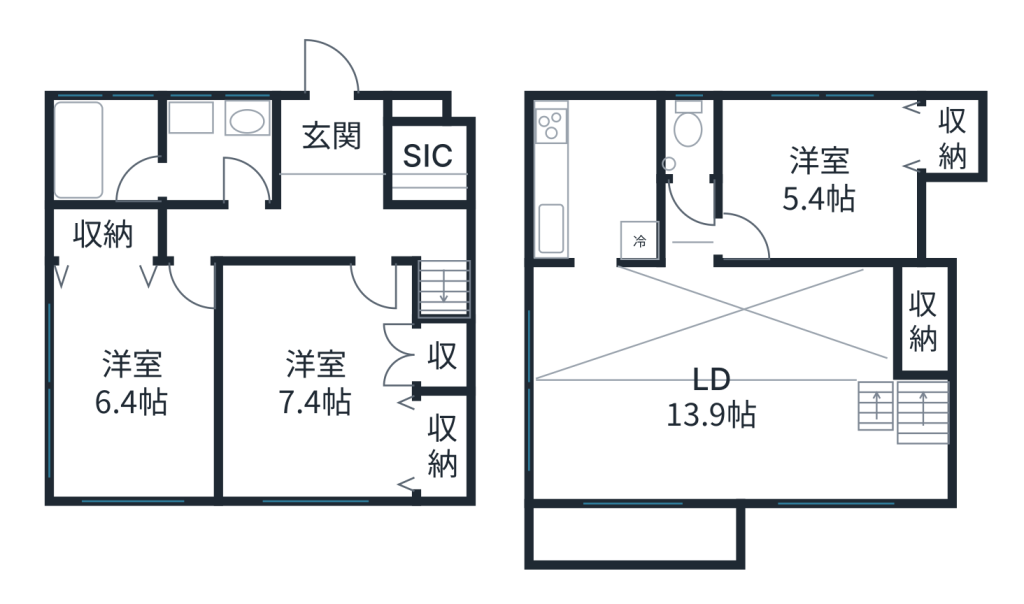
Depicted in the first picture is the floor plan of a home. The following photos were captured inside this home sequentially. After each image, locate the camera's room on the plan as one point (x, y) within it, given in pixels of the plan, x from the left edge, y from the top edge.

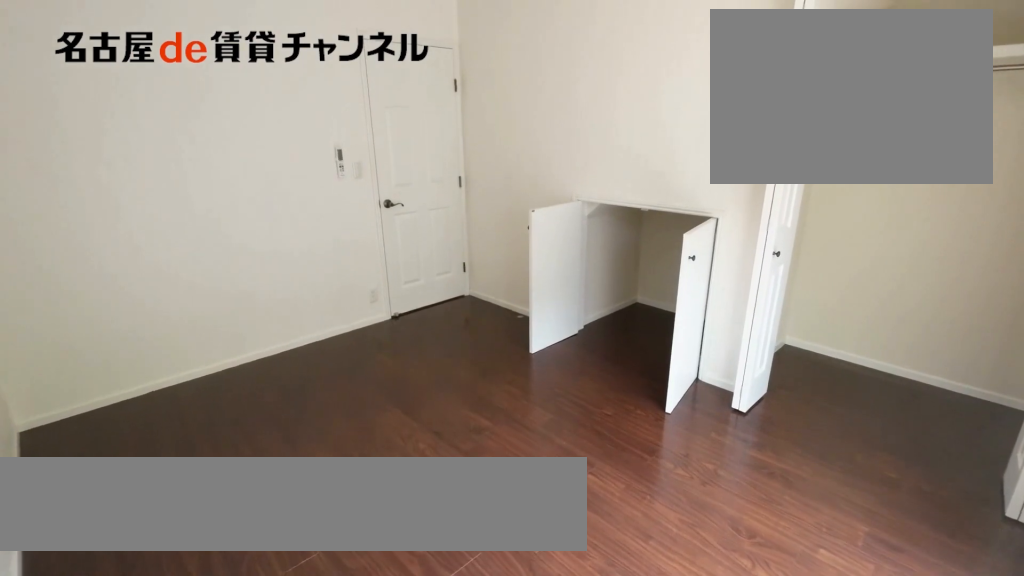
(338, 388)
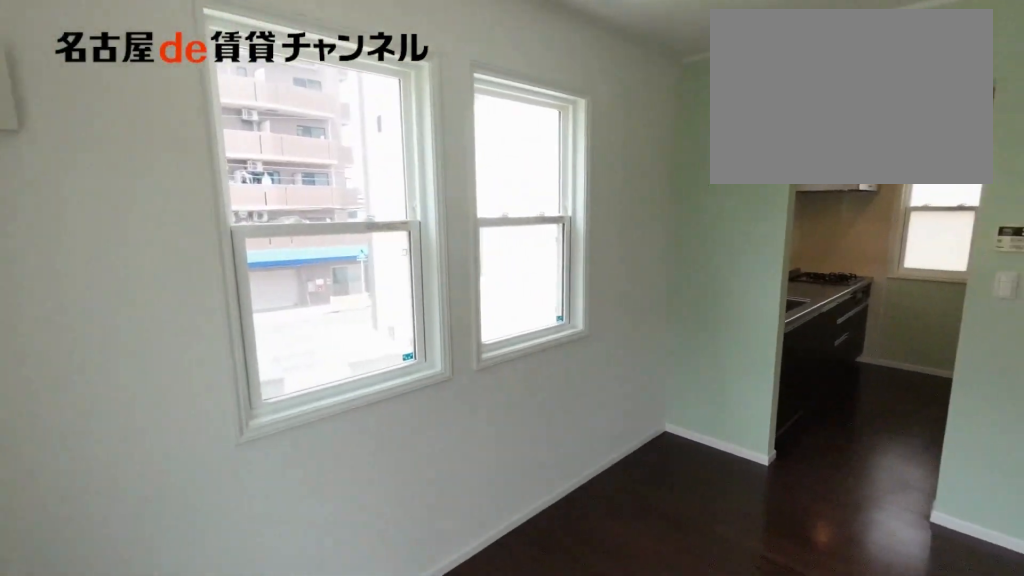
(740, 386)
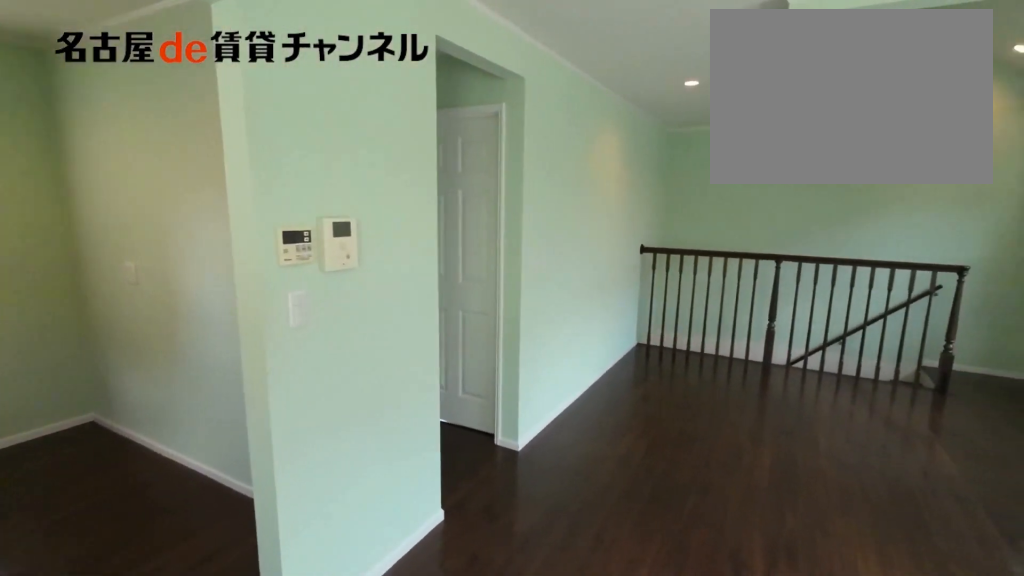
(740, 386)
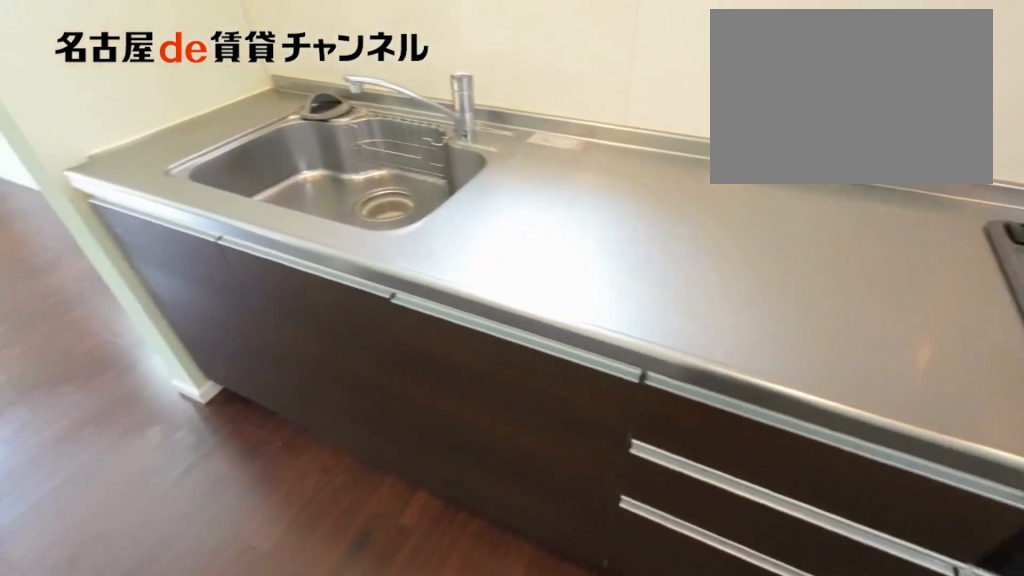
(593, 180)
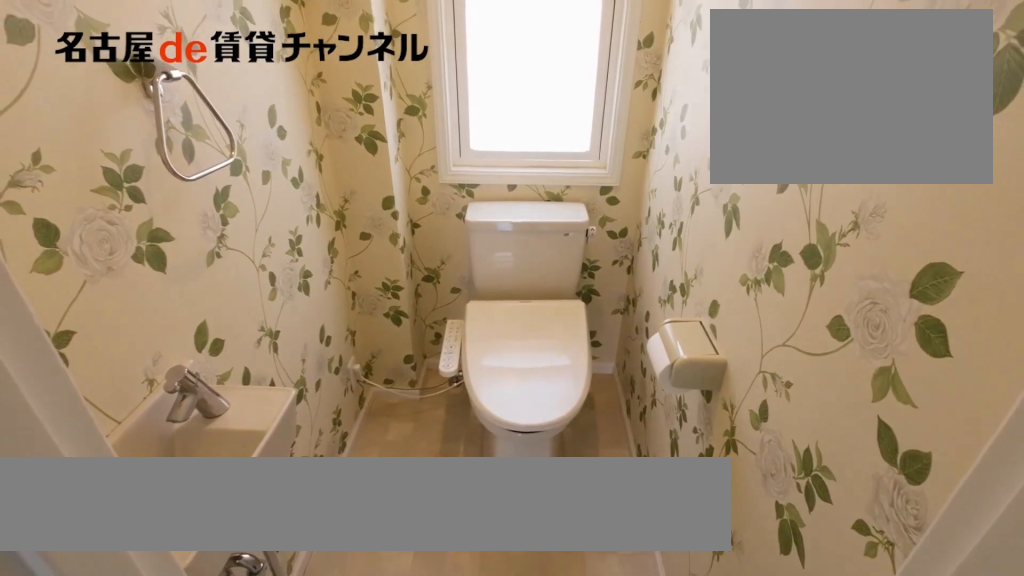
(688, 140)
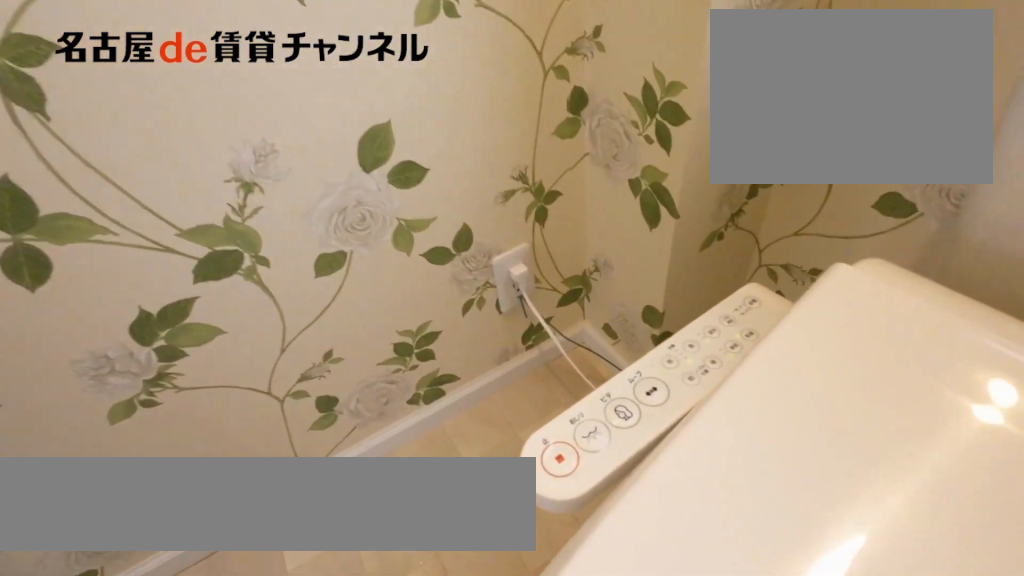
(688, 141)
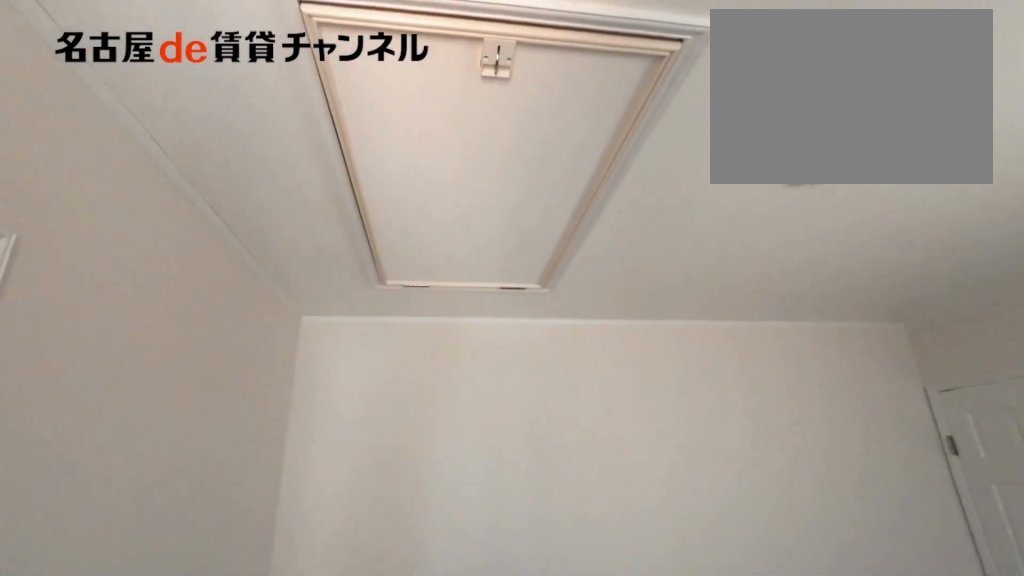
(836, 175)
